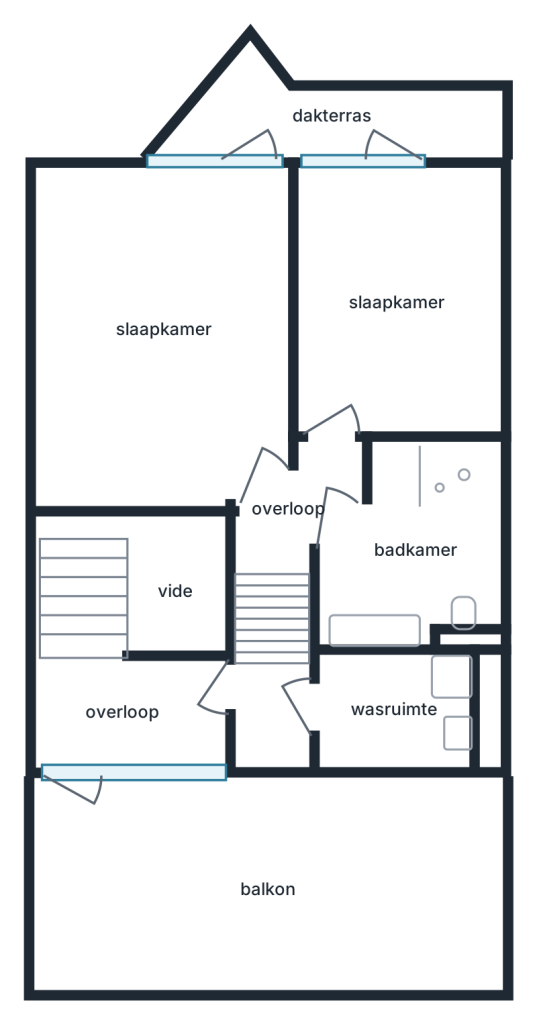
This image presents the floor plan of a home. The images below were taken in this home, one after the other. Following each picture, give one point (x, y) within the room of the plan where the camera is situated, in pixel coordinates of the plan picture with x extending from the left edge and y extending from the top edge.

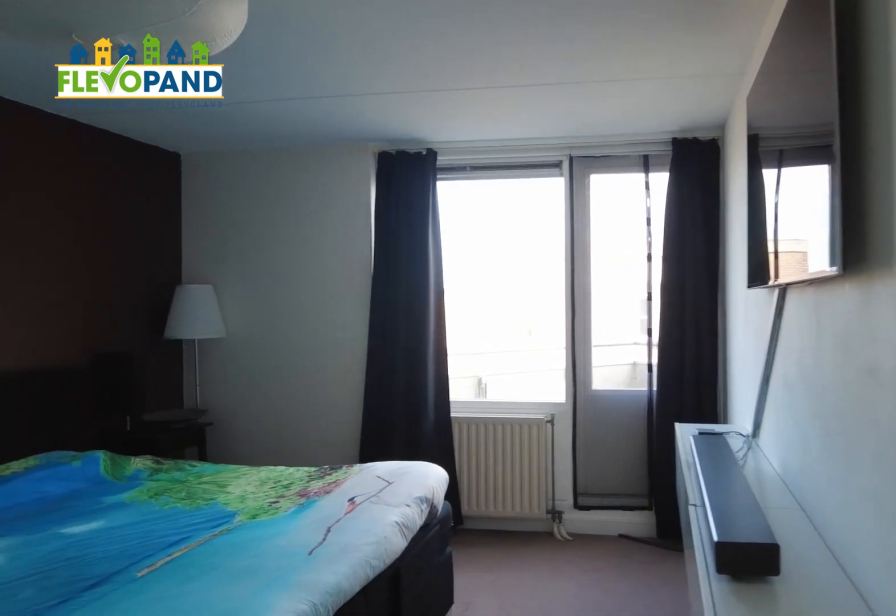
(81, 203)
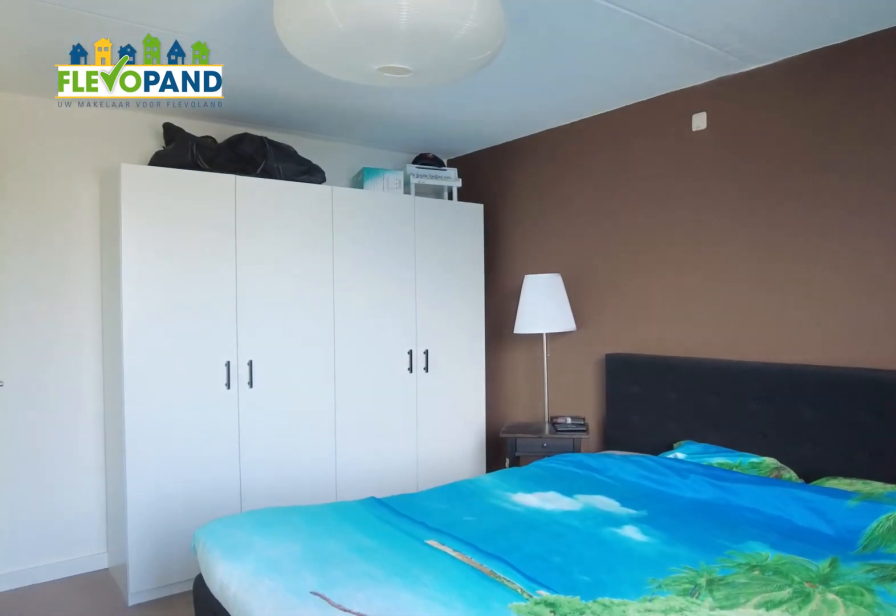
(81, 203)
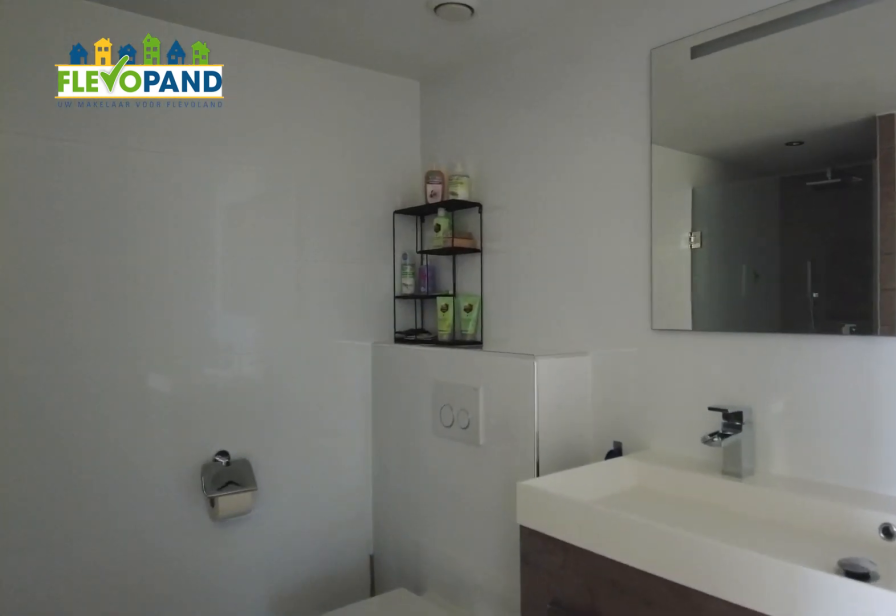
(373, 629)
